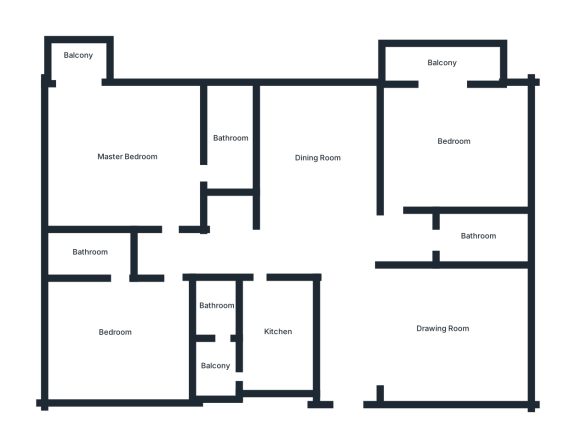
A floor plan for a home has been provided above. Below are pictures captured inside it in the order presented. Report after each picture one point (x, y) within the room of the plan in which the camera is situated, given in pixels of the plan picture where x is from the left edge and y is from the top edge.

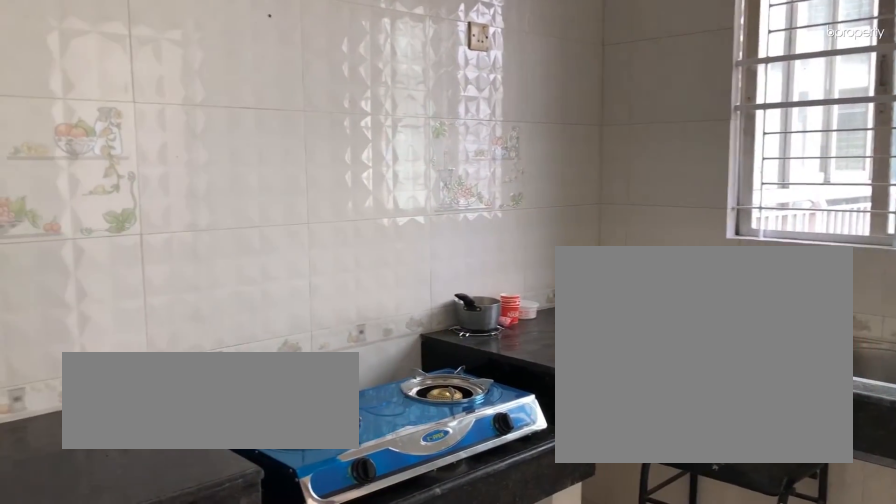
(278, 331)
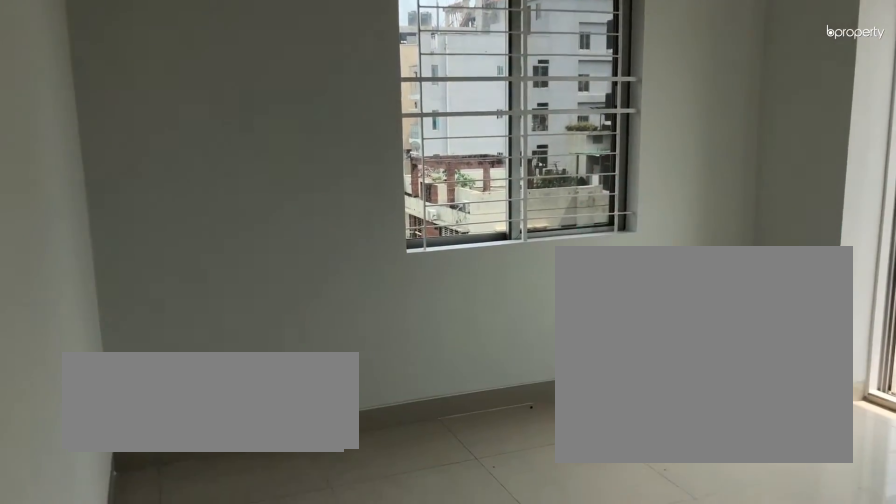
(127, 156)
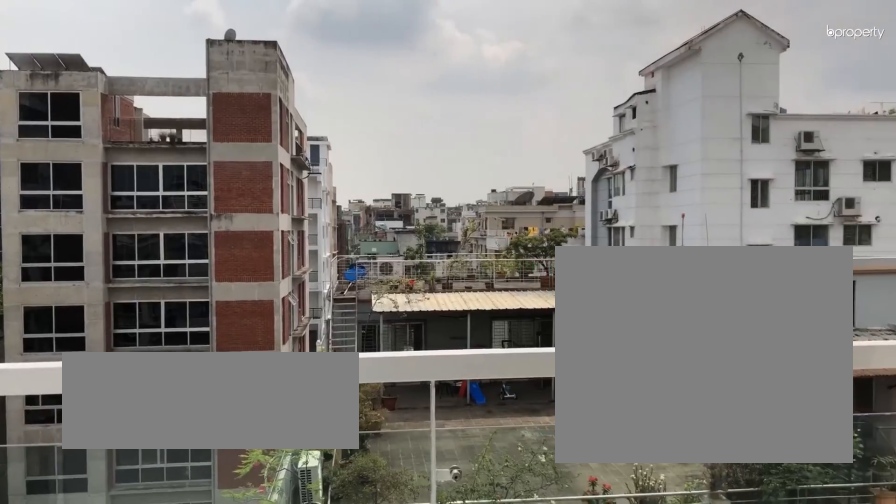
(78, 55)
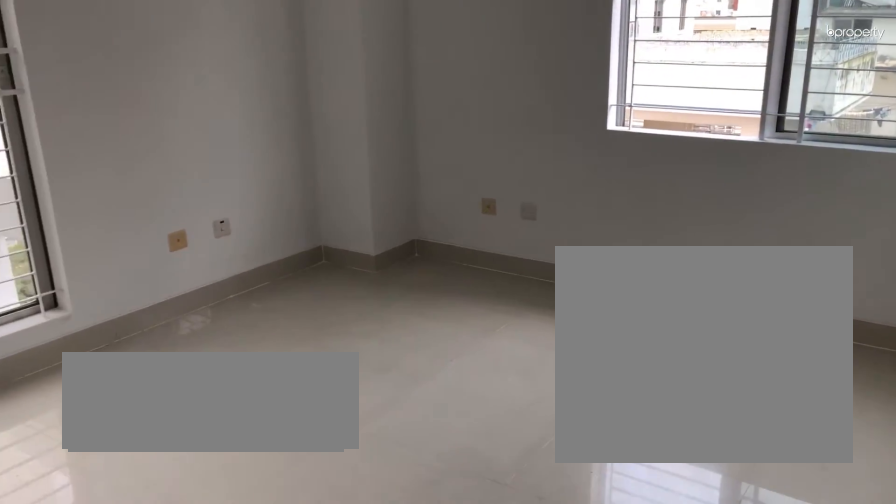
(115, 332)
